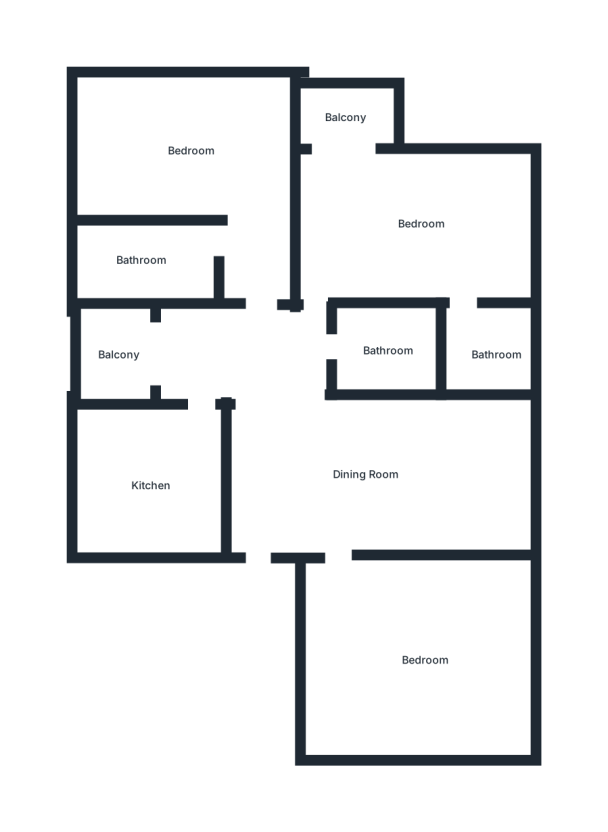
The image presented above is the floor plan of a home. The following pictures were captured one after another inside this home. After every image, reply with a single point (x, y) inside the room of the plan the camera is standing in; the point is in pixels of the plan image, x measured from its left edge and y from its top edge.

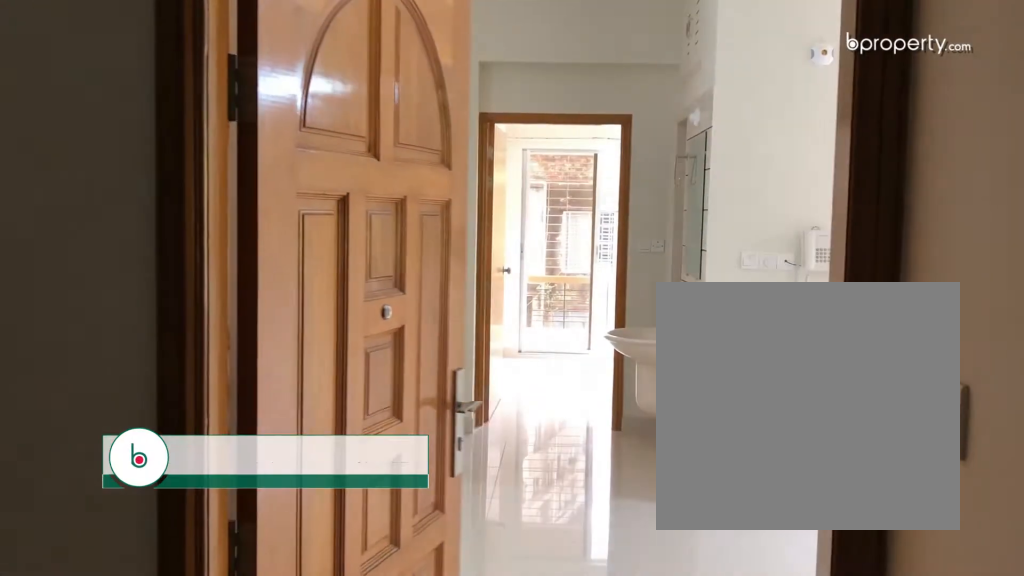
(367, 471)
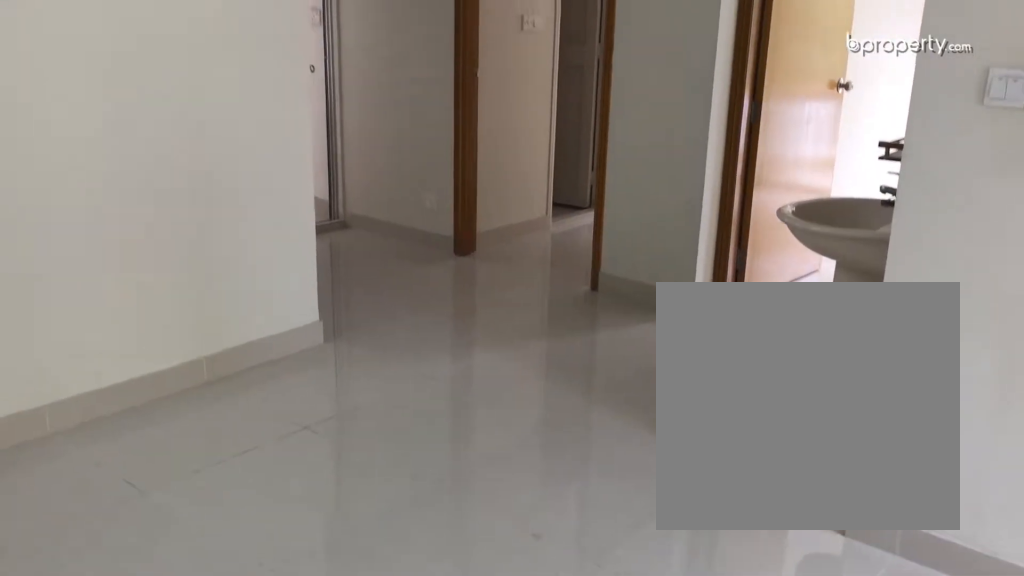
(367, 470)
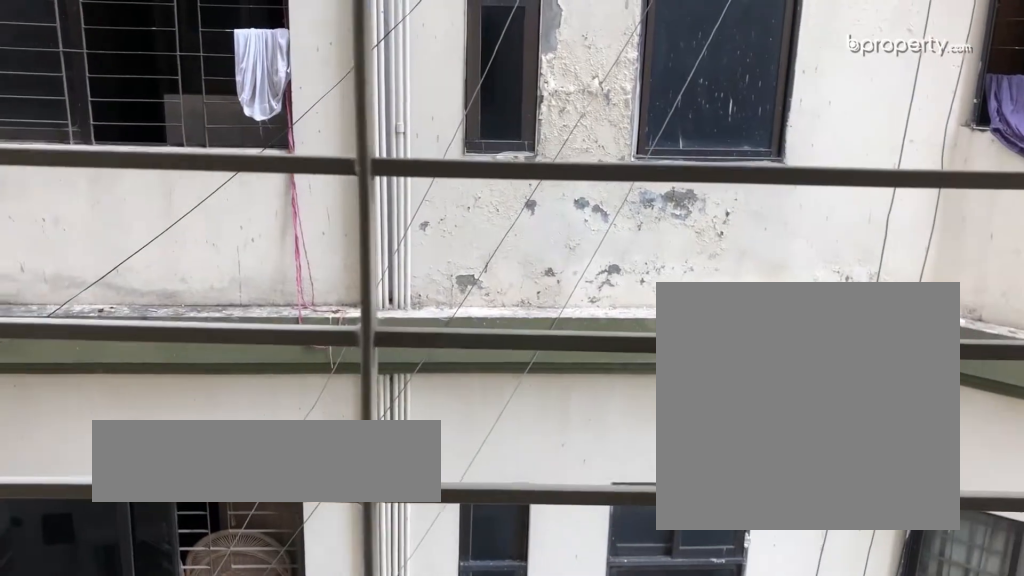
(121, 356)
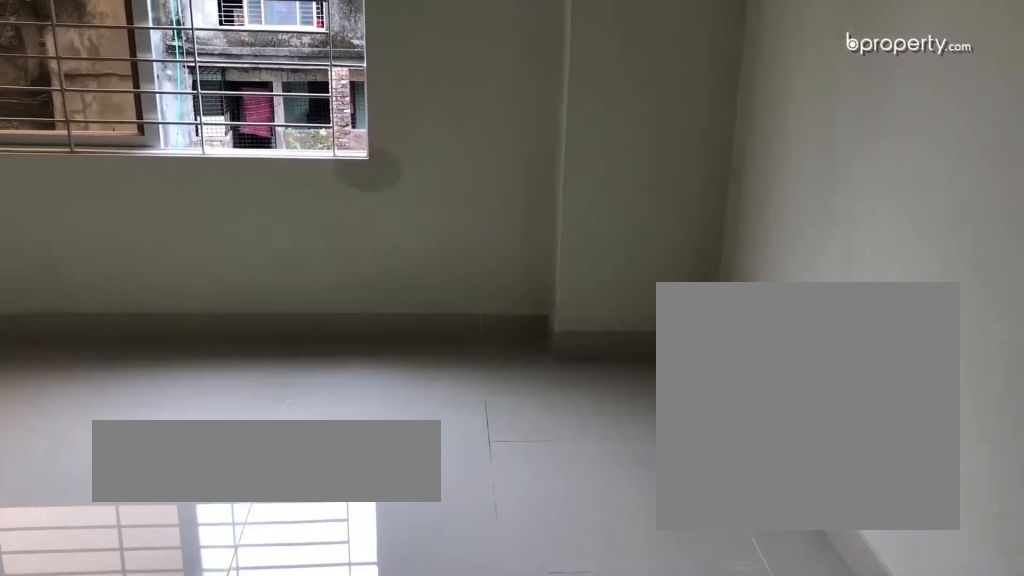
(192, 151)
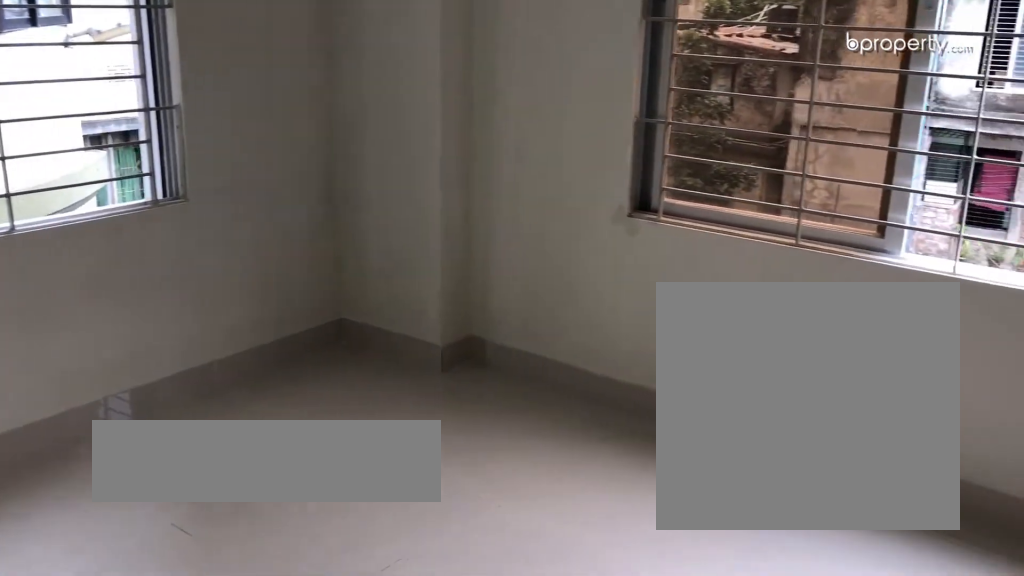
(192, 151)
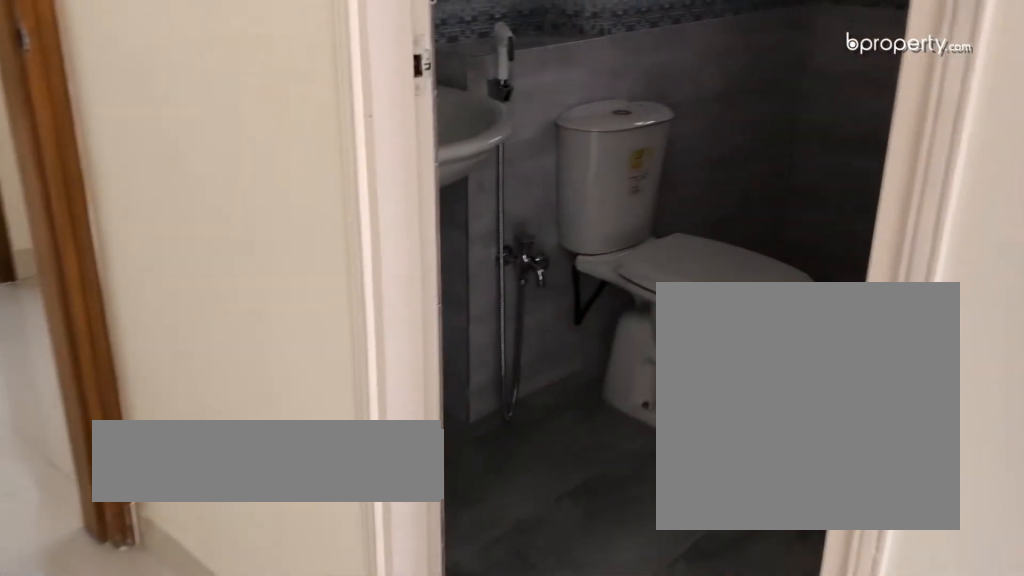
(141, 254)
